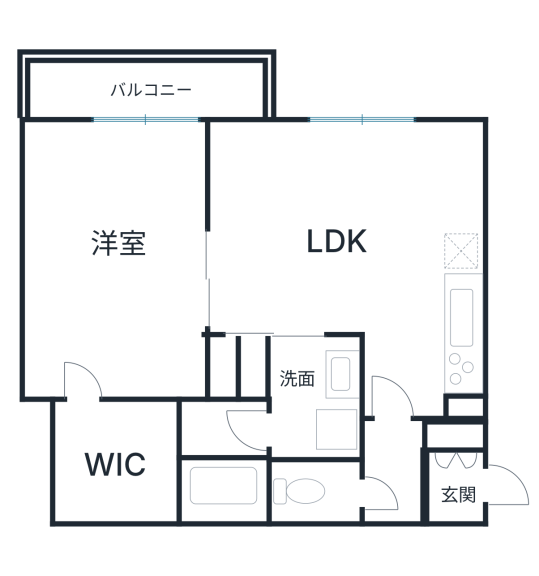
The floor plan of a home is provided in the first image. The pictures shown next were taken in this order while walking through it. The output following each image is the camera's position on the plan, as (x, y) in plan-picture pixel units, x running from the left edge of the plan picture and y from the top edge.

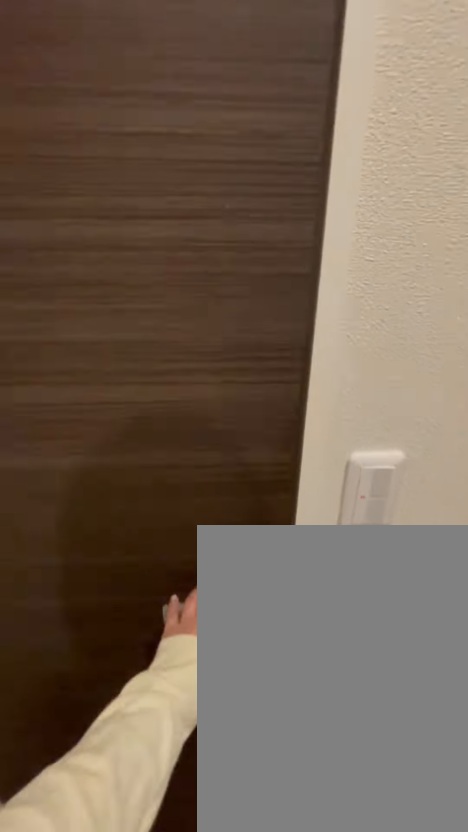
(427, 492)
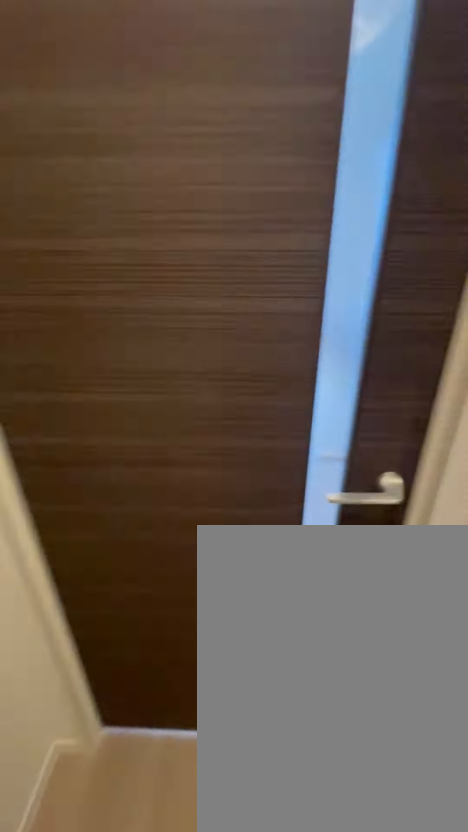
(405, 483)
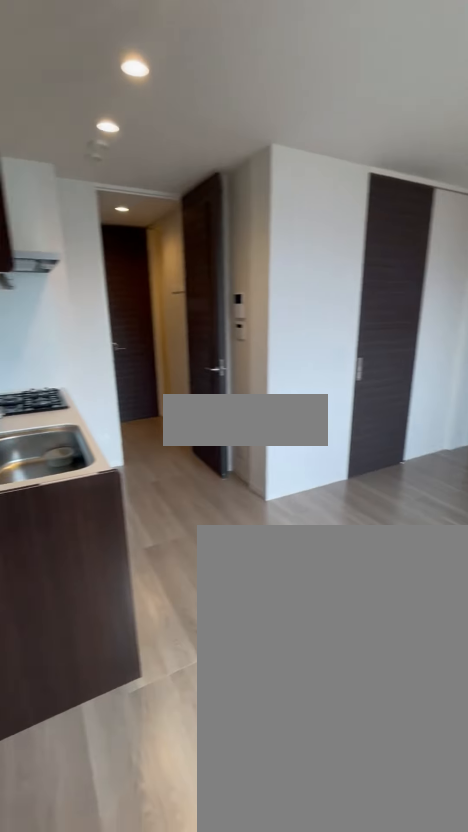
(438, 162)
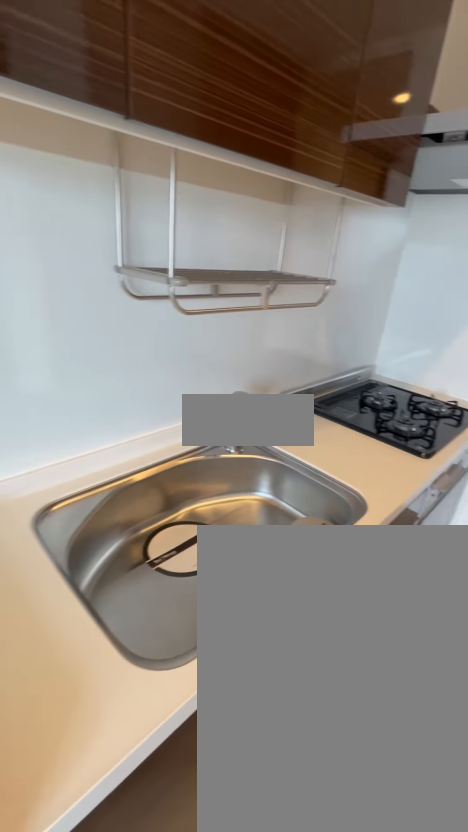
(403, 273)
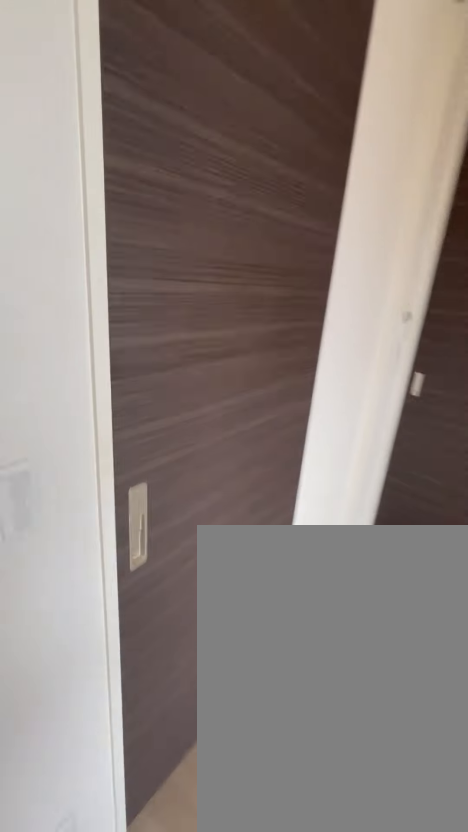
(341, 292)
